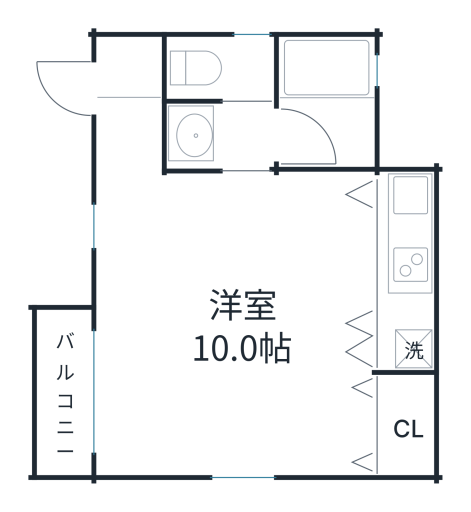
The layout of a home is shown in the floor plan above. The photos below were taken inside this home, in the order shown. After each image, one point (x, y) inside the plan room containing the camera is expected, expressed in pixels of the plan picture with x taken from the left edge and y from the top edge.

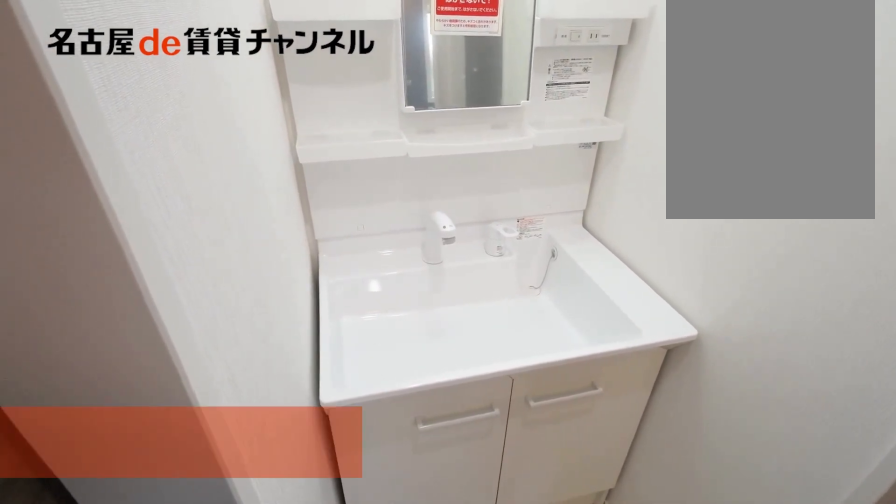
(219, 138)
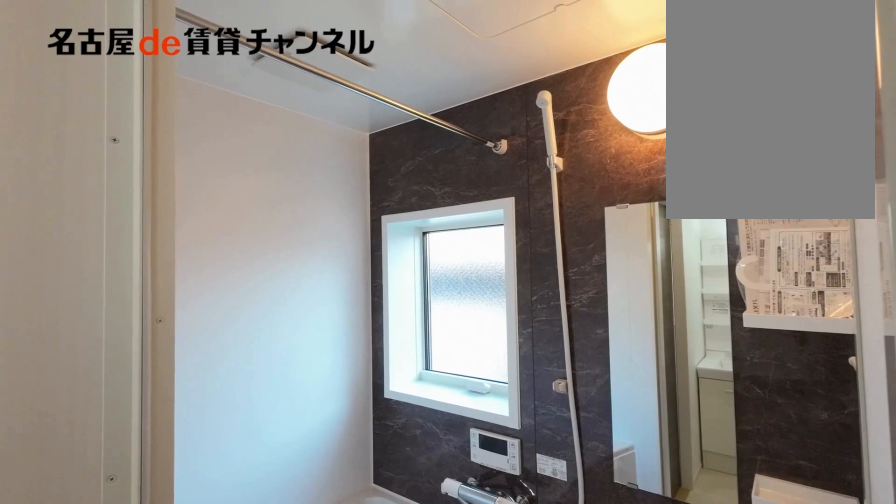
(326, 101)
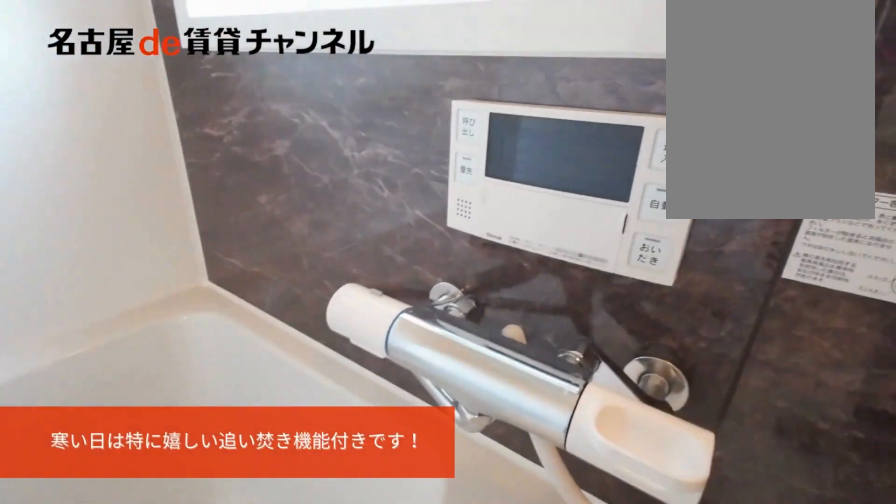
(326, 101)
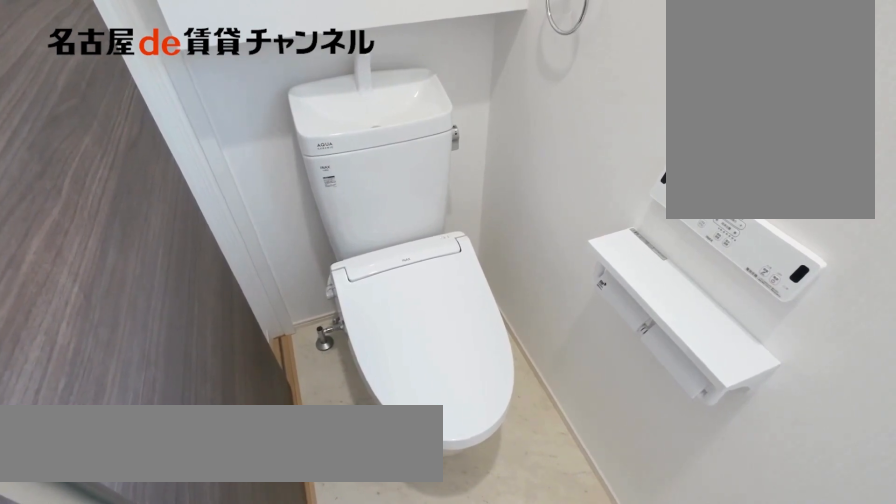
(219, 68)
